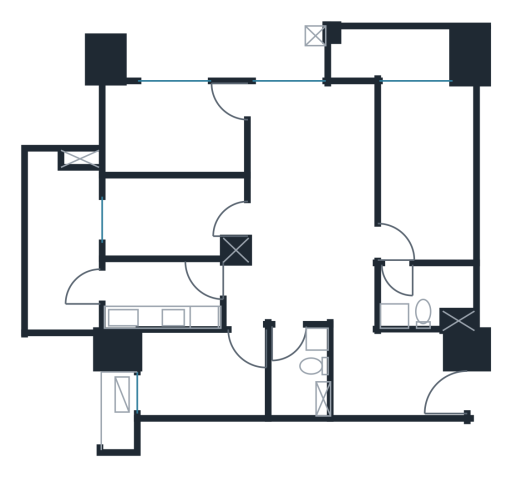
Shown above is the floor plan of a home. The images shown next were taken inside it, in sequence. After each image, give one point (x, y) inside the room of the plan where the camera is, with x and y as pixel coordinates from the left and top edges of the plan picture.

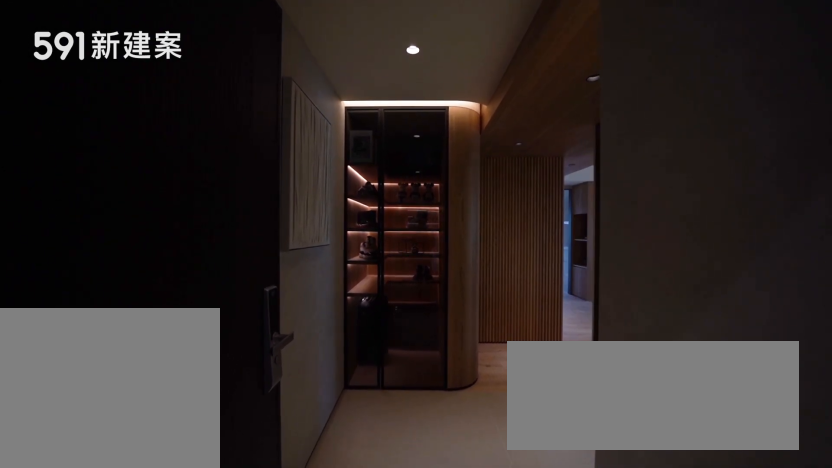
(436, 387)
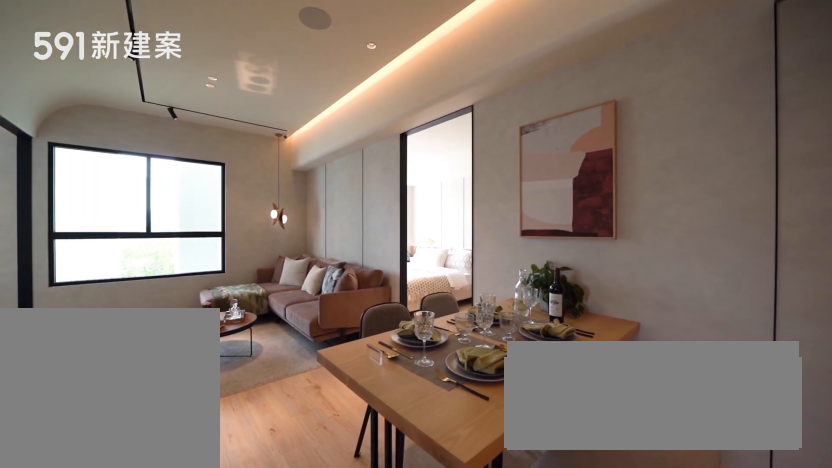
(316, 266)
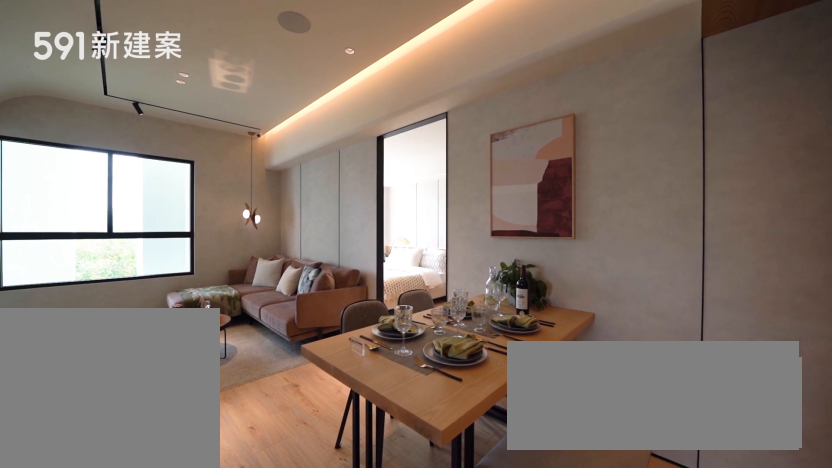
(316, 266)
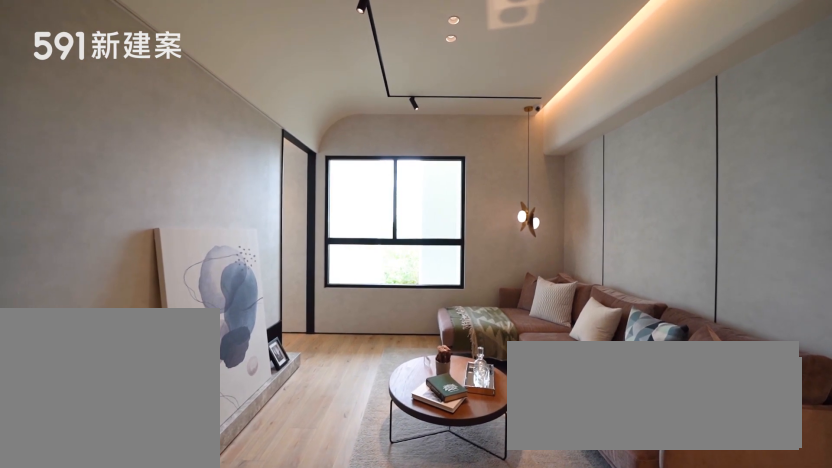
(311, 146)
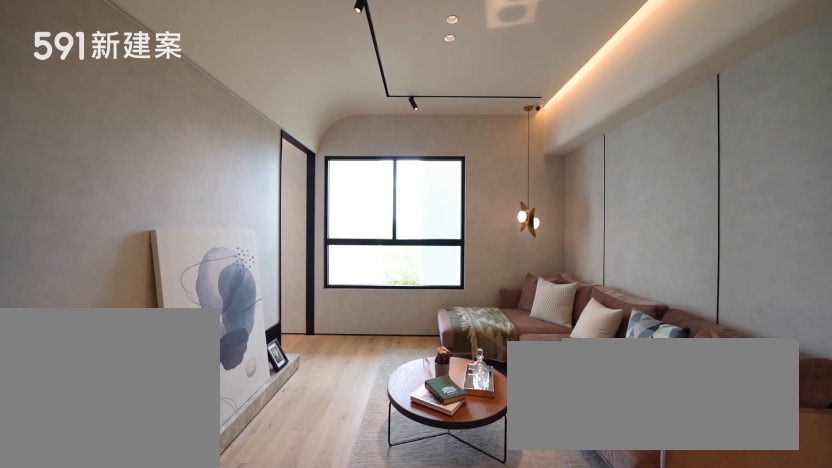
(311, 146)
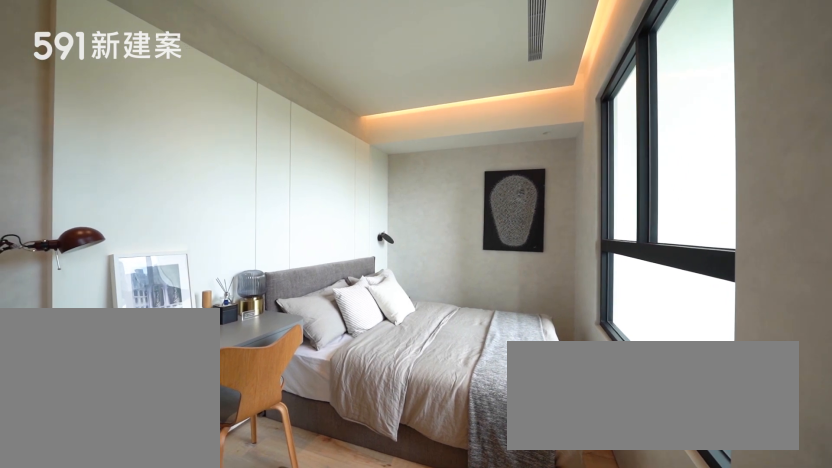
(171, 131)
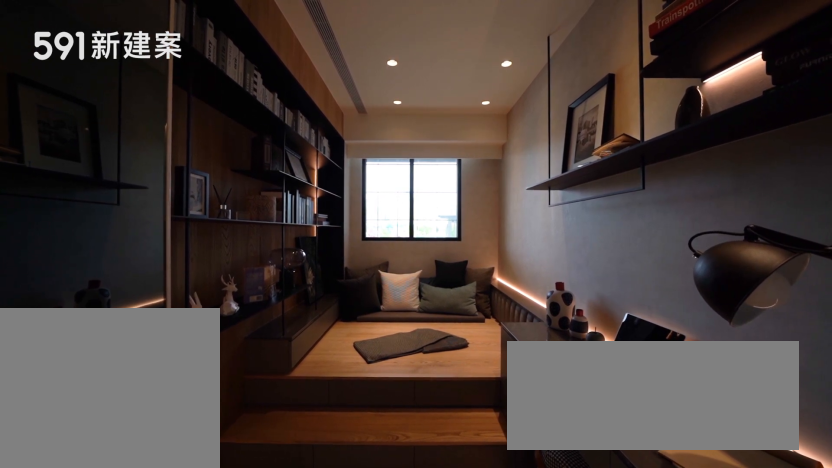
(167, 217)
